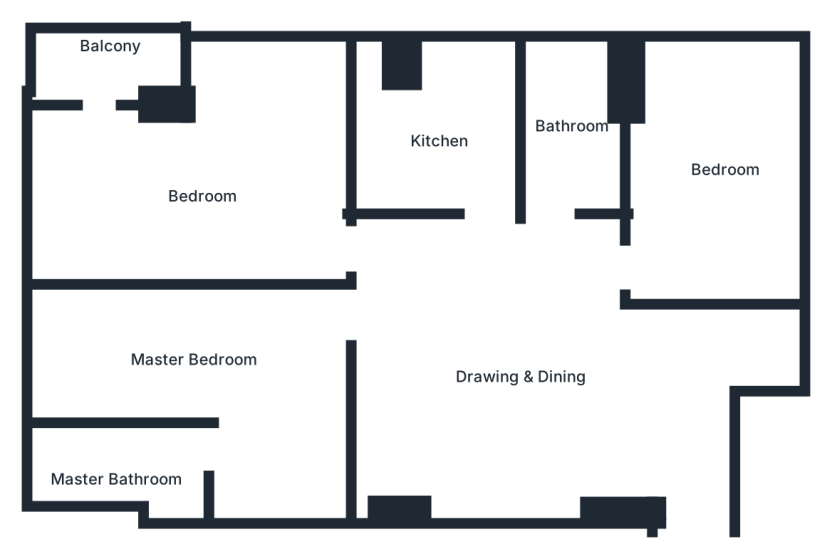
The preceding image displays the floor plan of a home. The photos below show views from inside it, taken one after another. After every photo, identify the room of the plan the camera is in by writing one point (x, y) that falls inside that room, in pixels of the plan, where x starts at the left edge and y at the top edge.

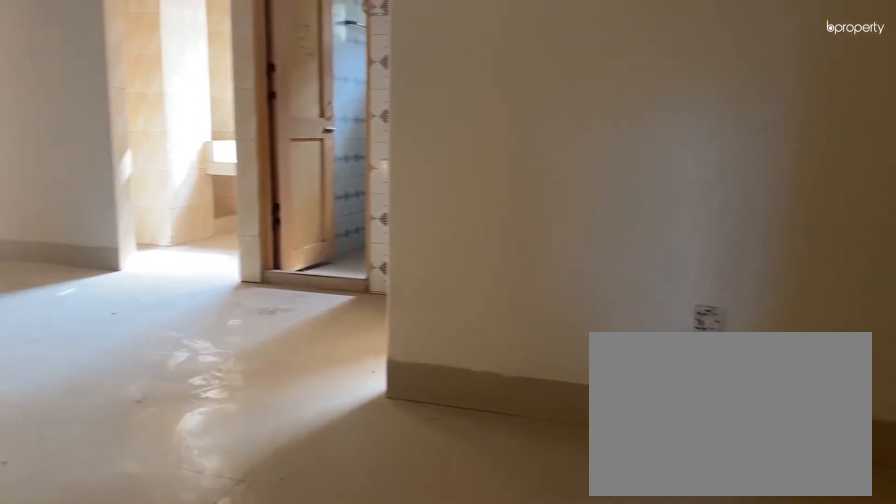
(685, 389)
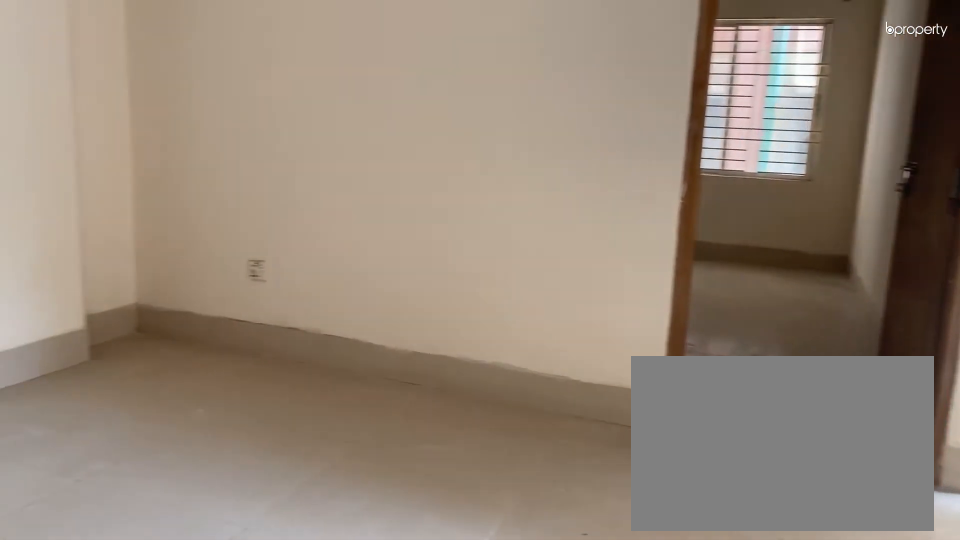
(497, 360)
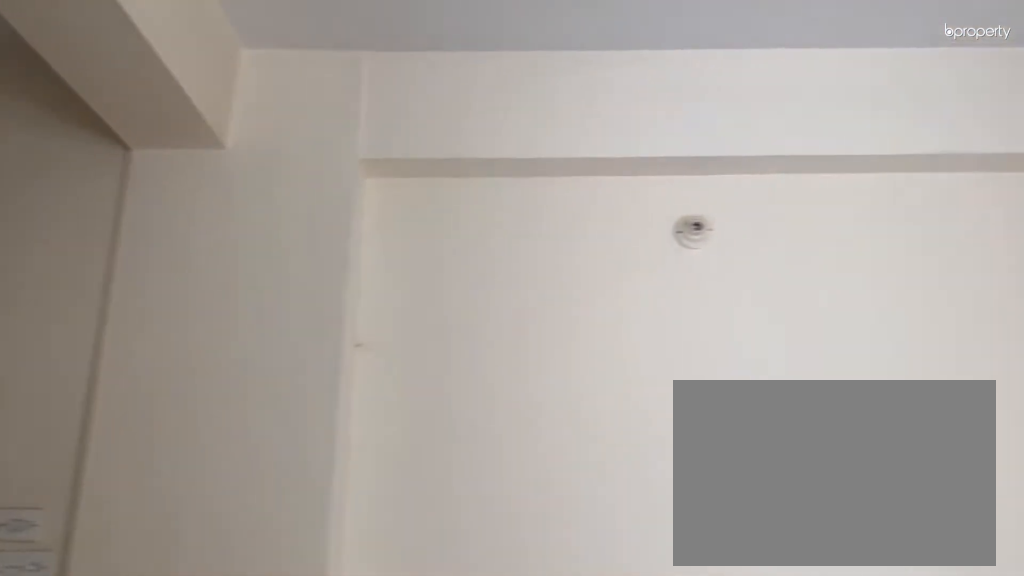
(497, 360)
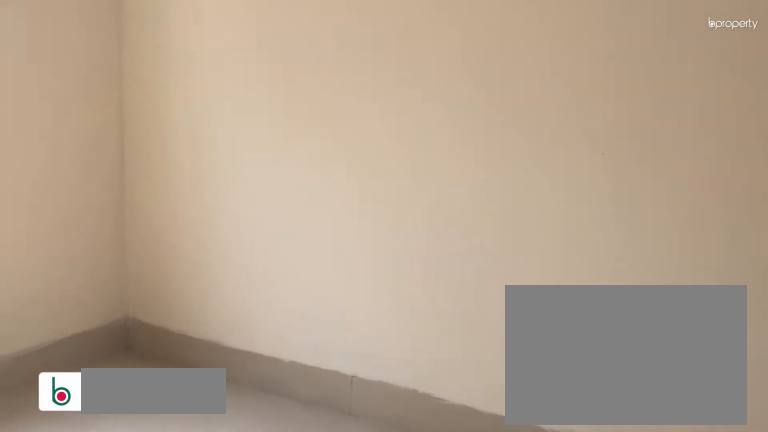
(719, 150)
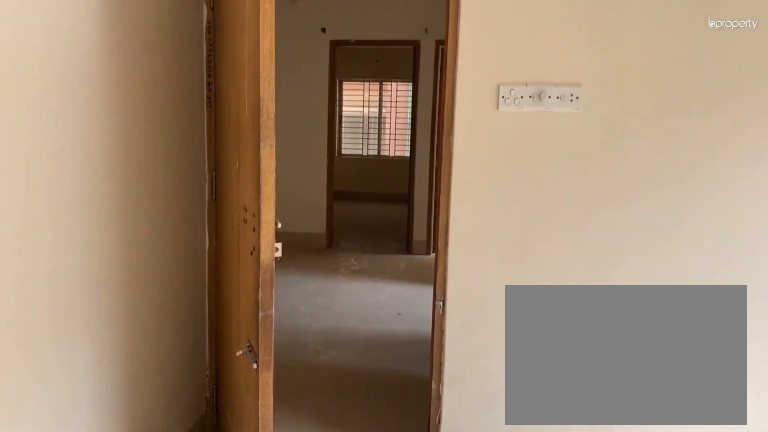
(719, 150)
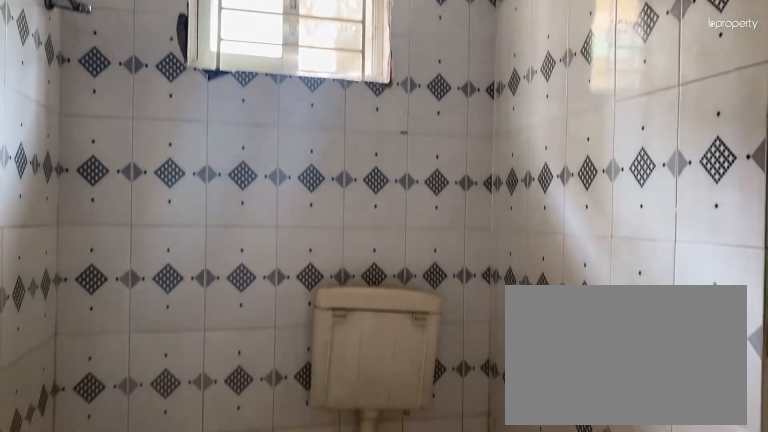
(586, 104)
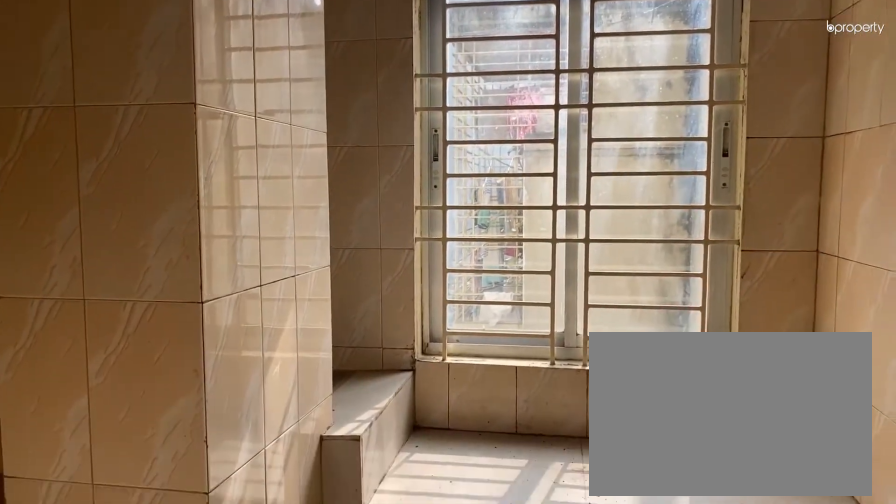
(443, 127)
